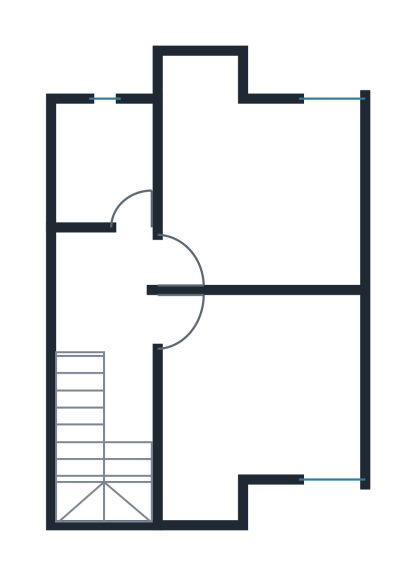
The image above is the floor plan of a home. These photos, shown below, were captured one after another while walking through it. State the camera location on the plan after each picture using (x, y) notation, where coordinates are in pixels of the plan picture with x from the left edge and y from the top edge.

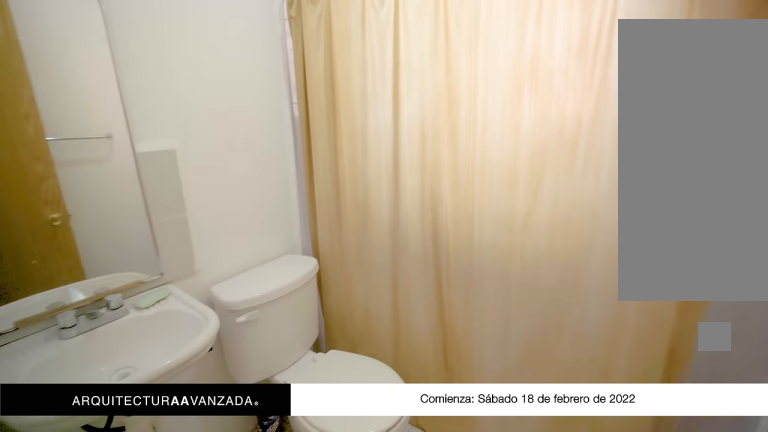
(131, 221)
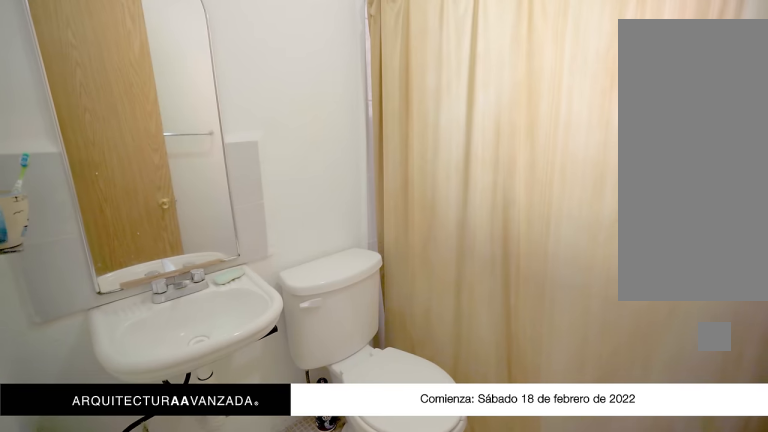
(132, 207)
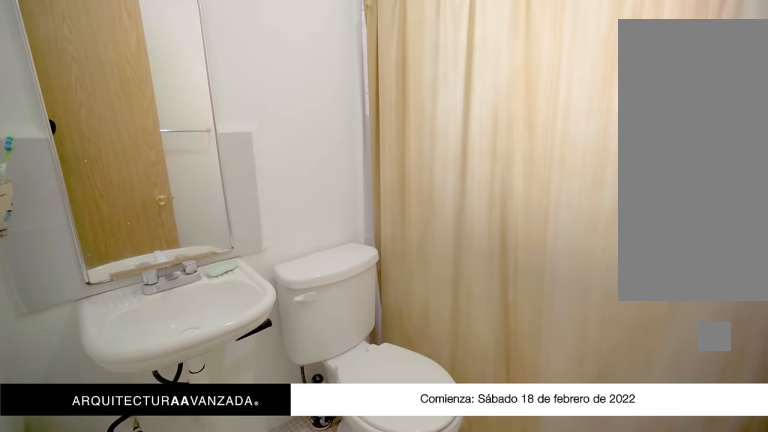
(132, 207)
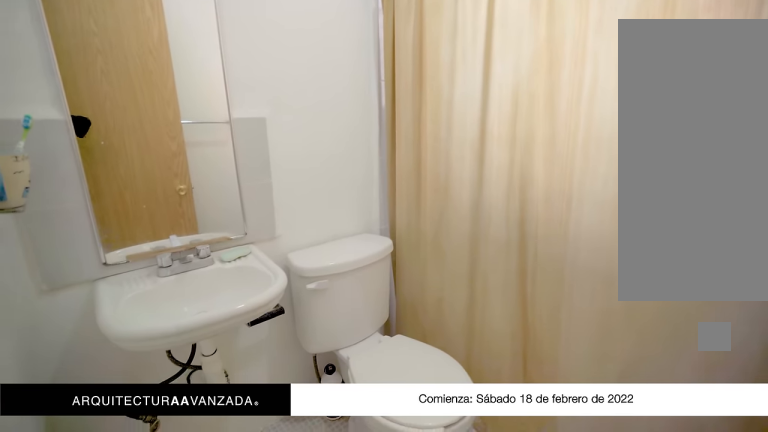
(132, 207)
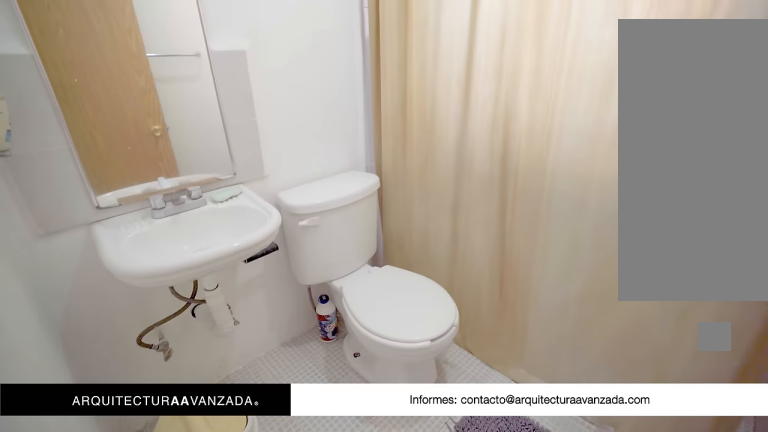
(131, 206)
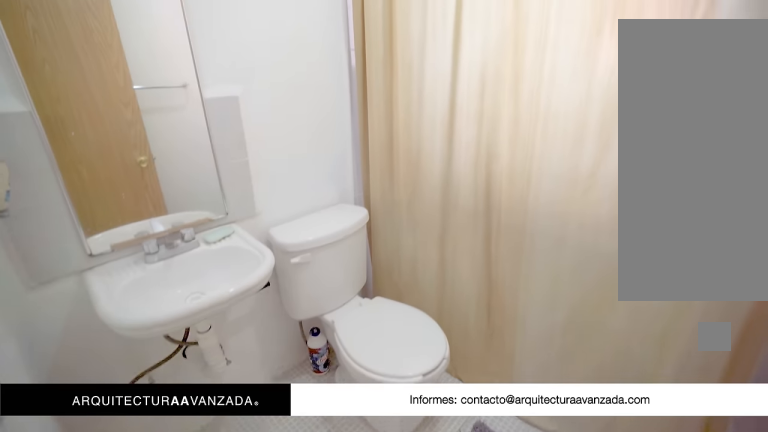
(132, 207)
